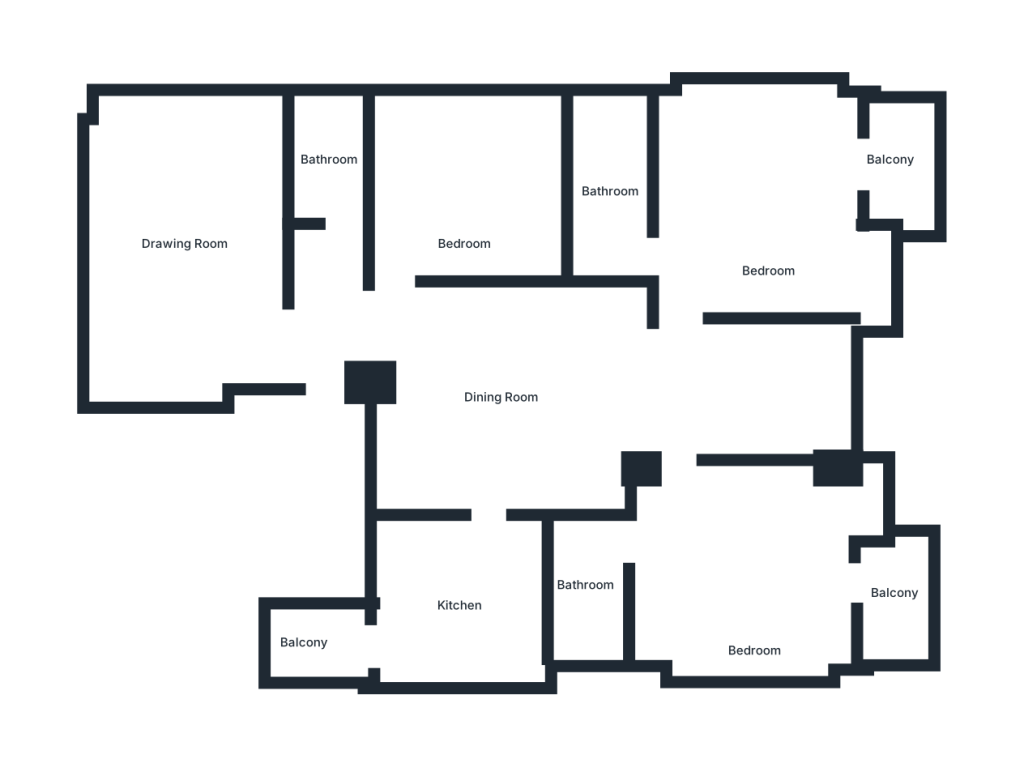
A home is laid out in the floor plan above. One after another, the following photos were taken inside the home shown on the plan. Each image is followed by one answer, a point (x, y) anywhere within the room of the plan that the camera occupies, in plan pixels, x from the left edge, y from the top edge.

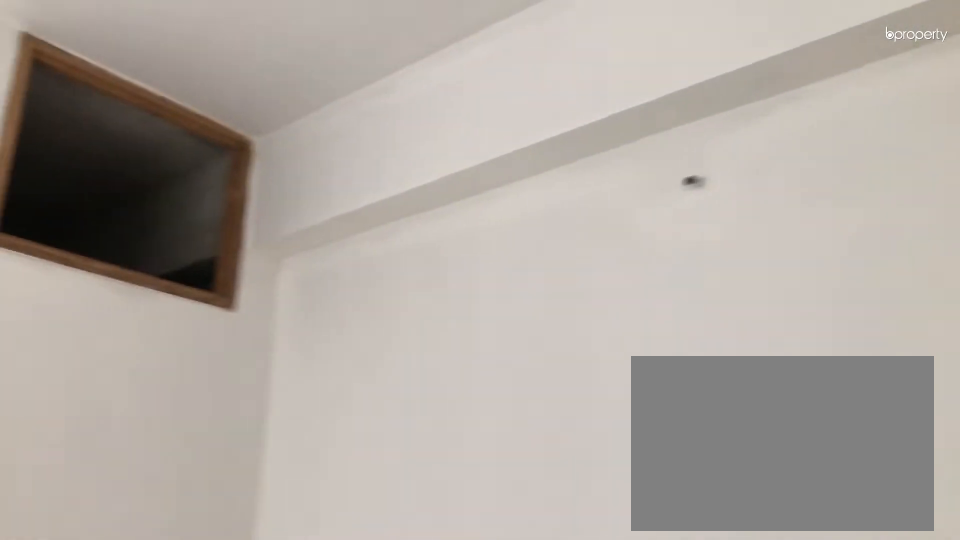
(456, 202)
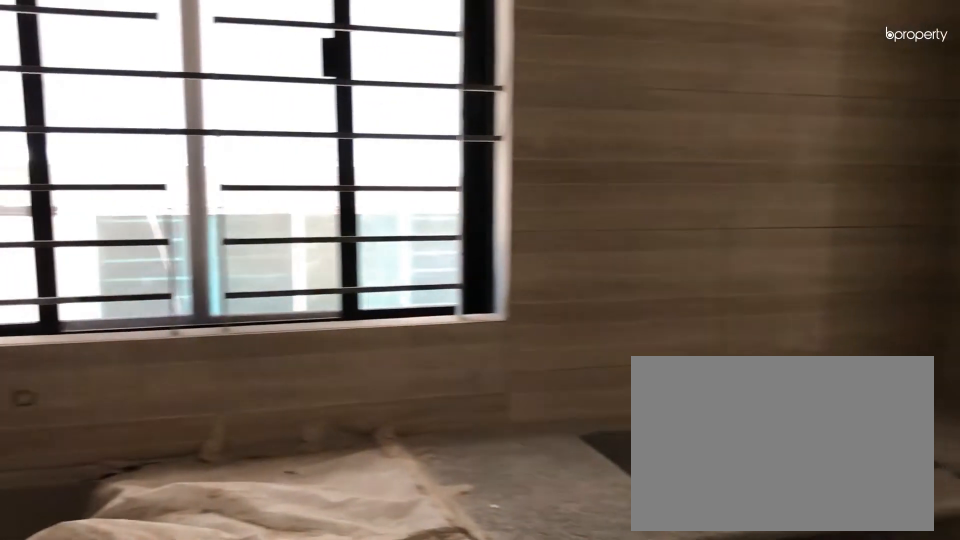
(456, 603)
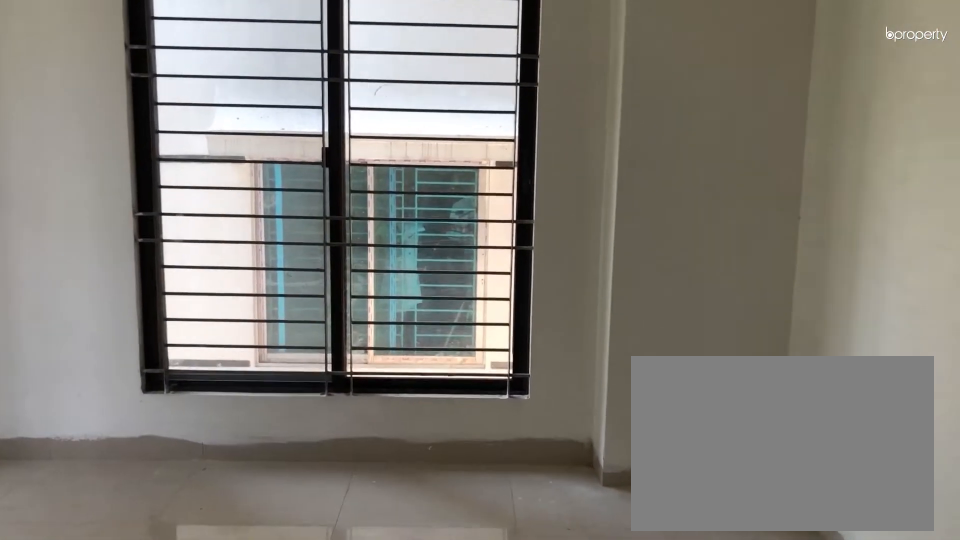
(752, 599)
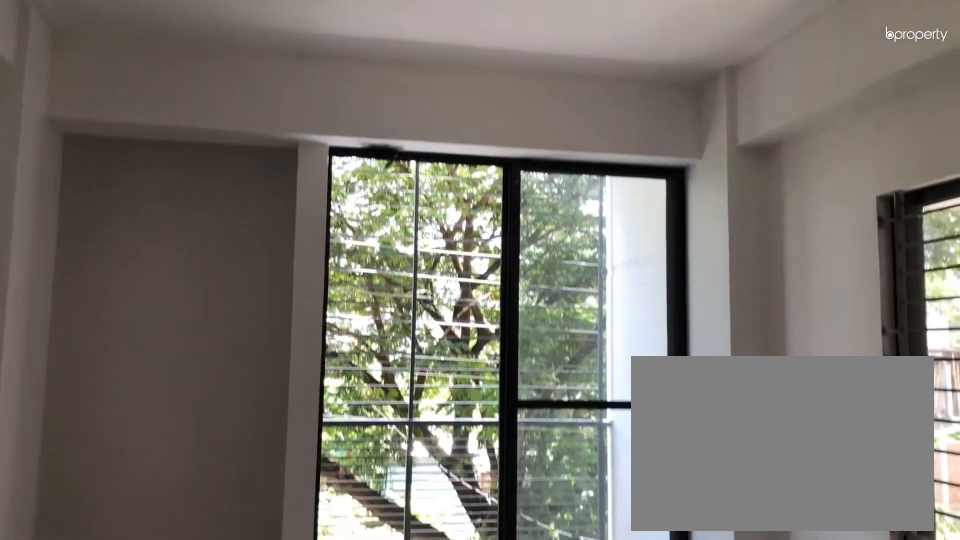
(752, 599)
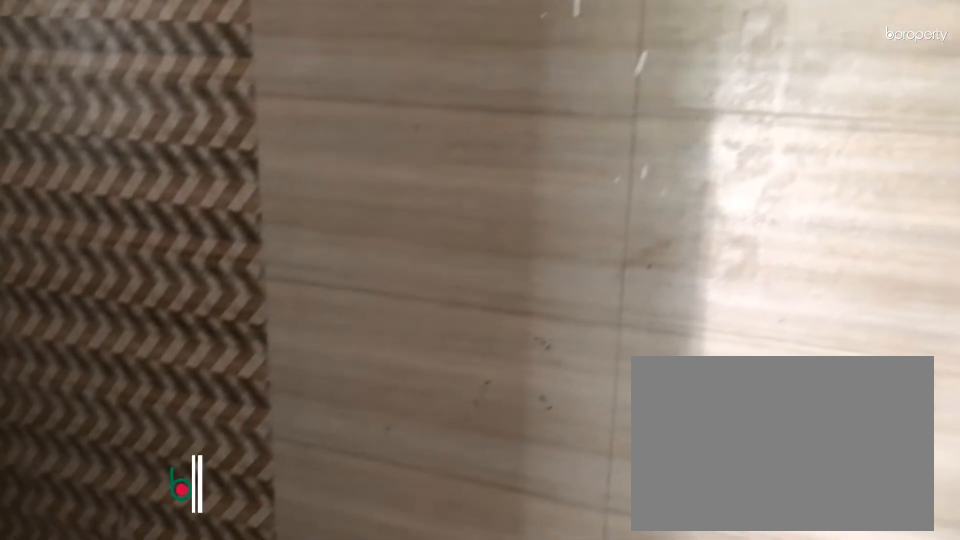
(588, 613)
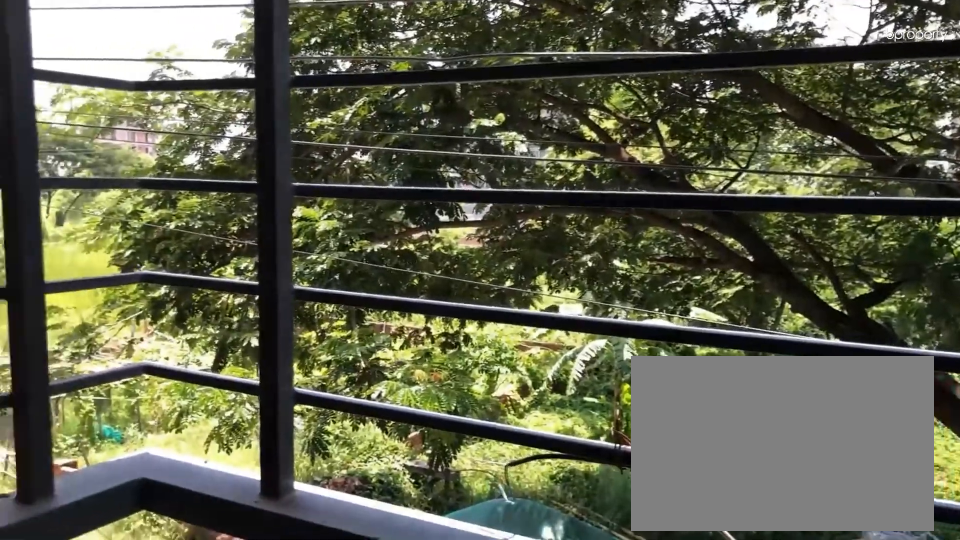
(893, 608)
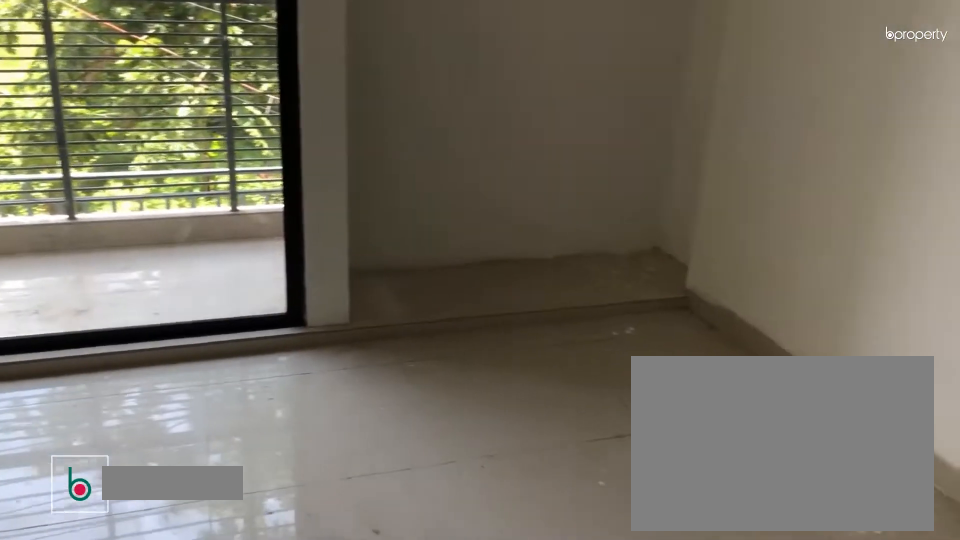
(767, 224)
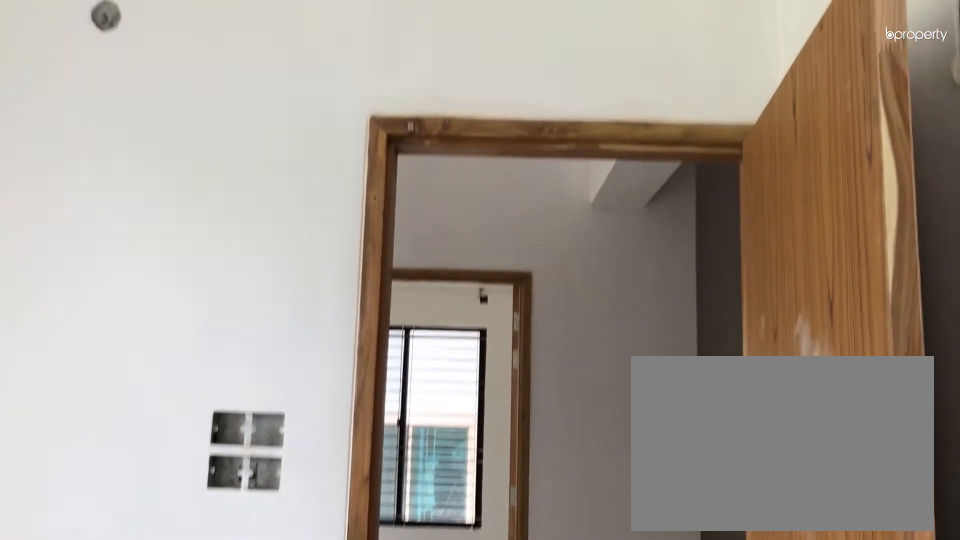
(767, 224)
